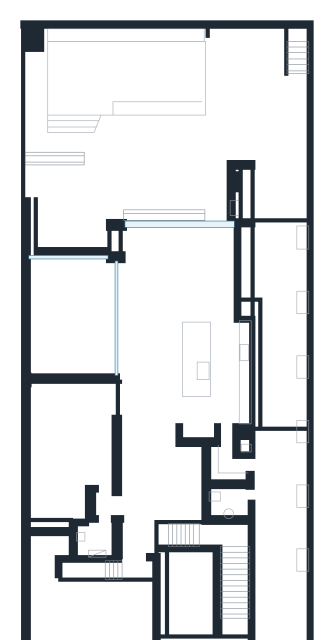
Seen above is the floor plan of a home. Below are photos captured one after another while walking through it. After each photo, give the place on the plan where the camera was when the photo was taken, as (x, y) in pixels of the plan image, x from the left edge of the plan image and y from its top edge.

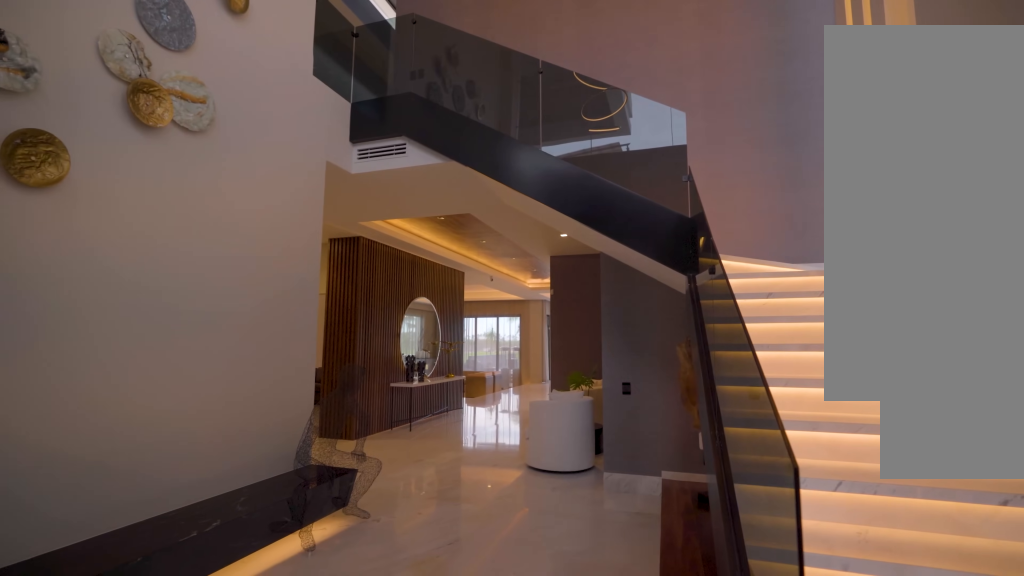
(203, 616)
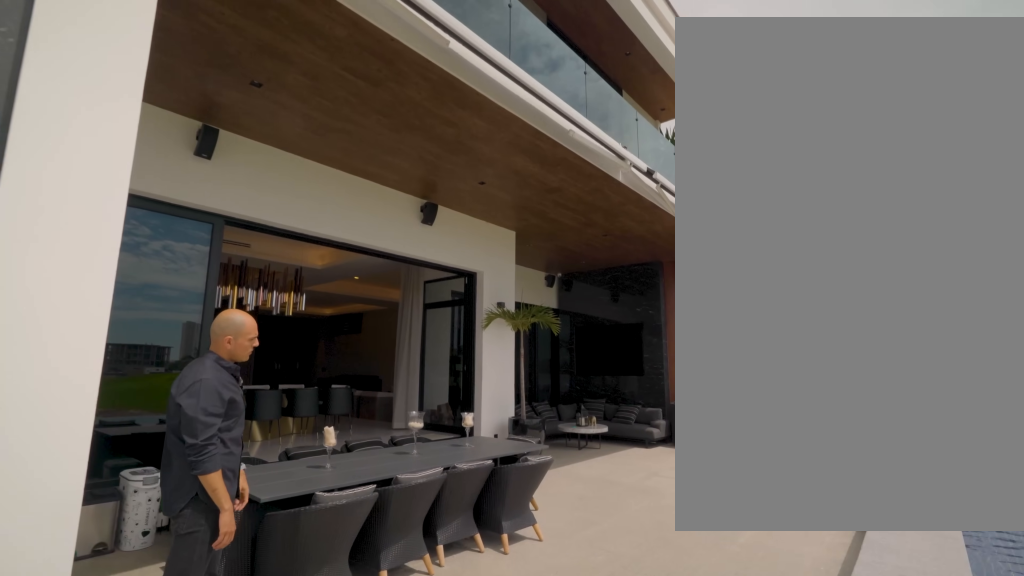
(230, 117)
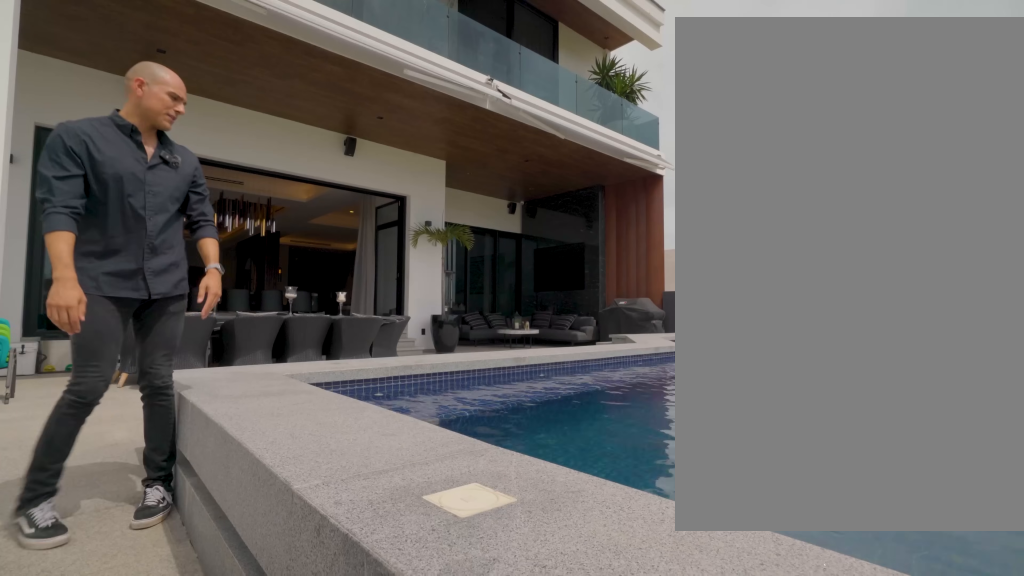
(230, 81)
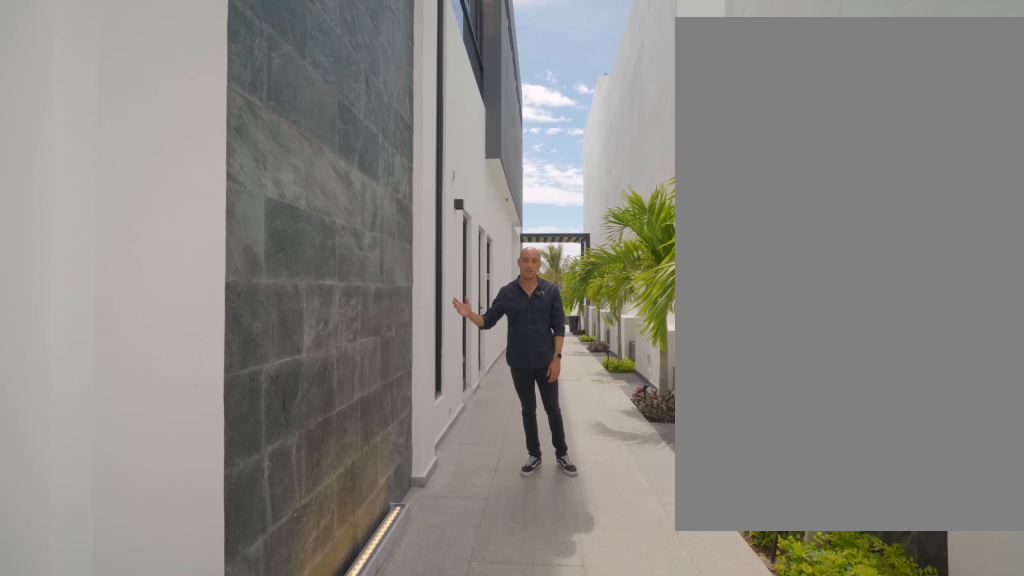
(285, 622)
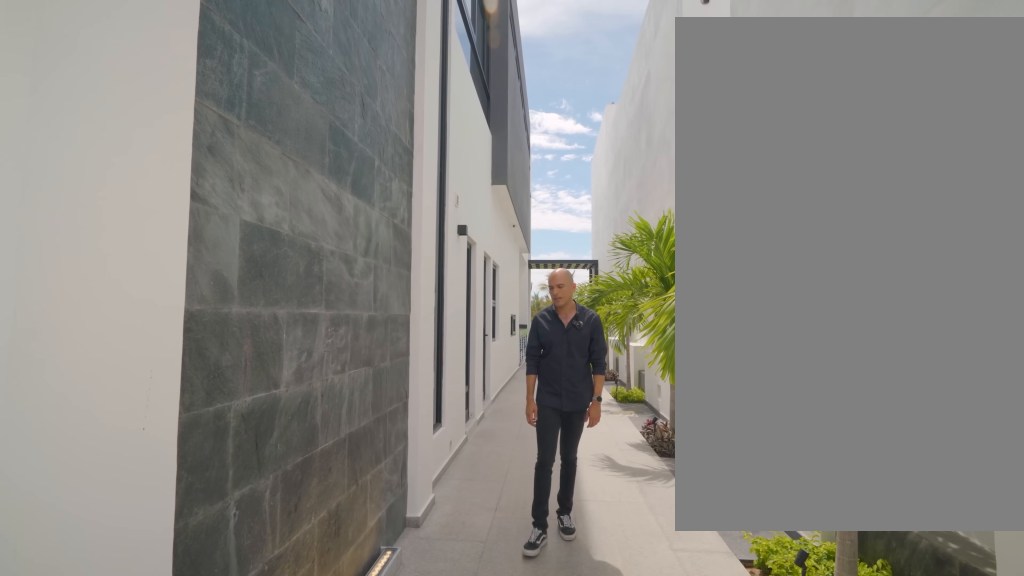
(284, 622)
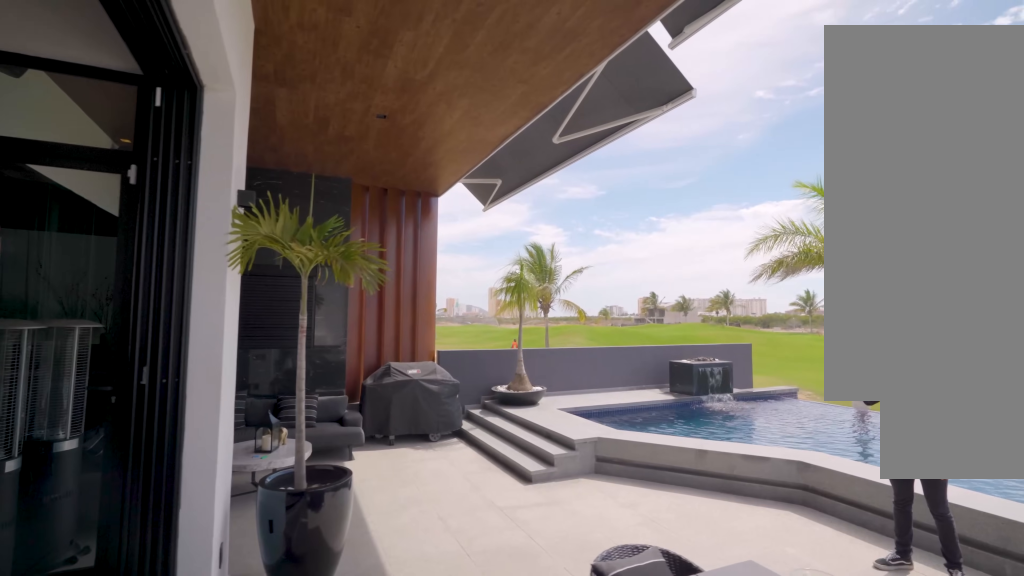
(198, 206)
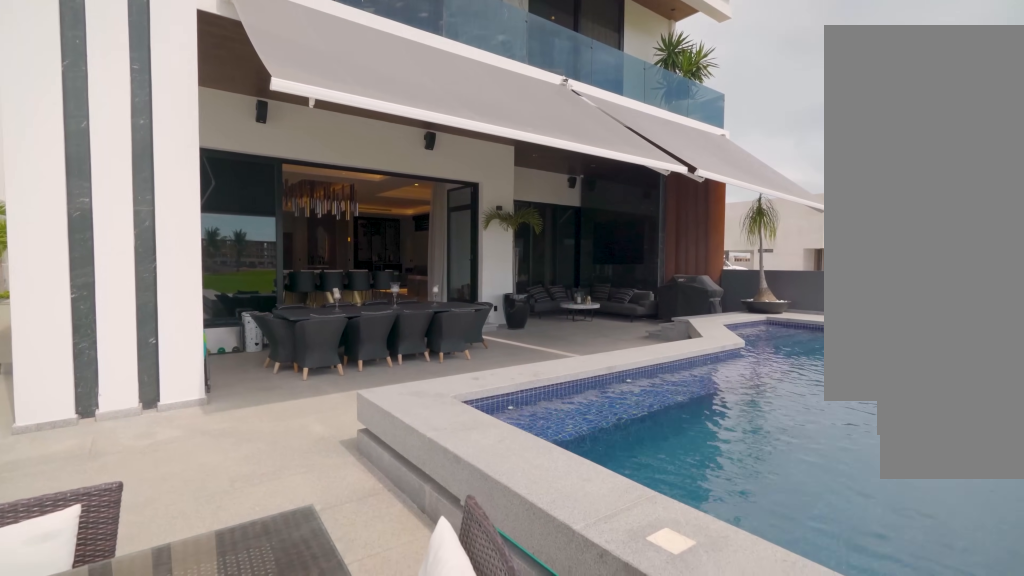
(232, 108)
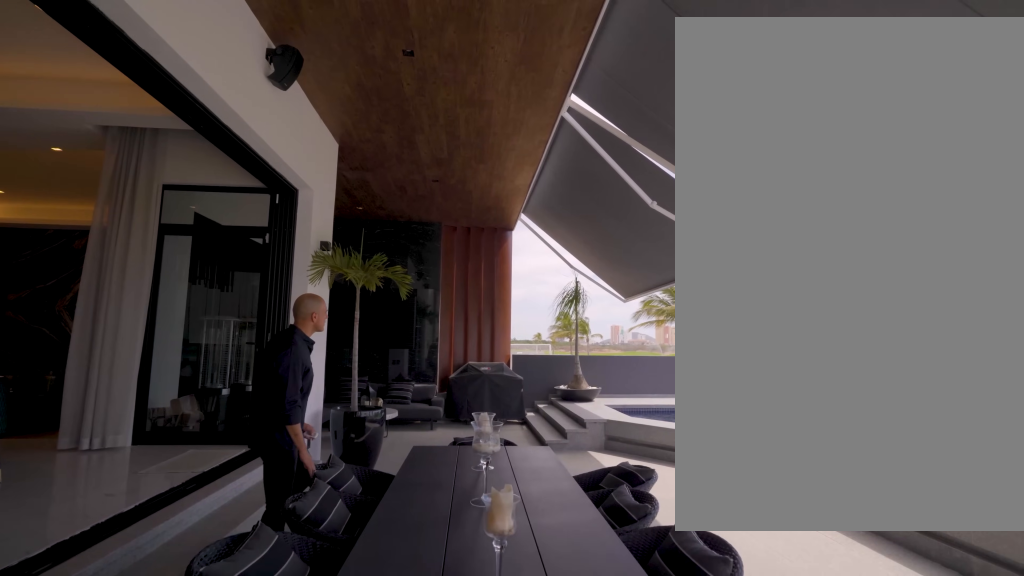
(223, 163)
